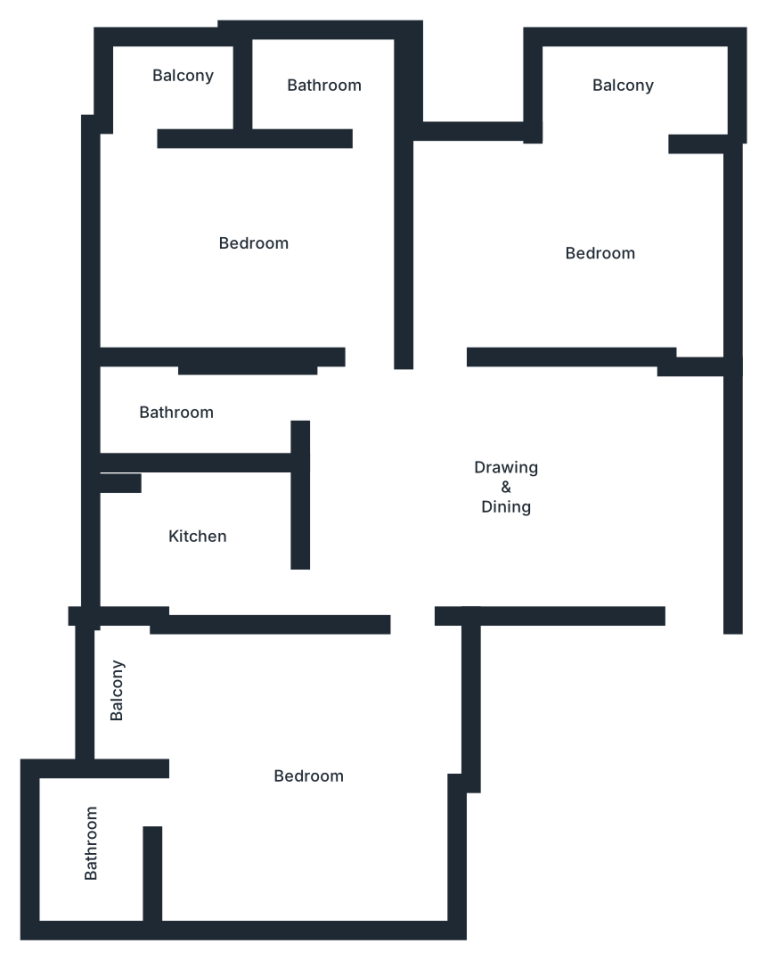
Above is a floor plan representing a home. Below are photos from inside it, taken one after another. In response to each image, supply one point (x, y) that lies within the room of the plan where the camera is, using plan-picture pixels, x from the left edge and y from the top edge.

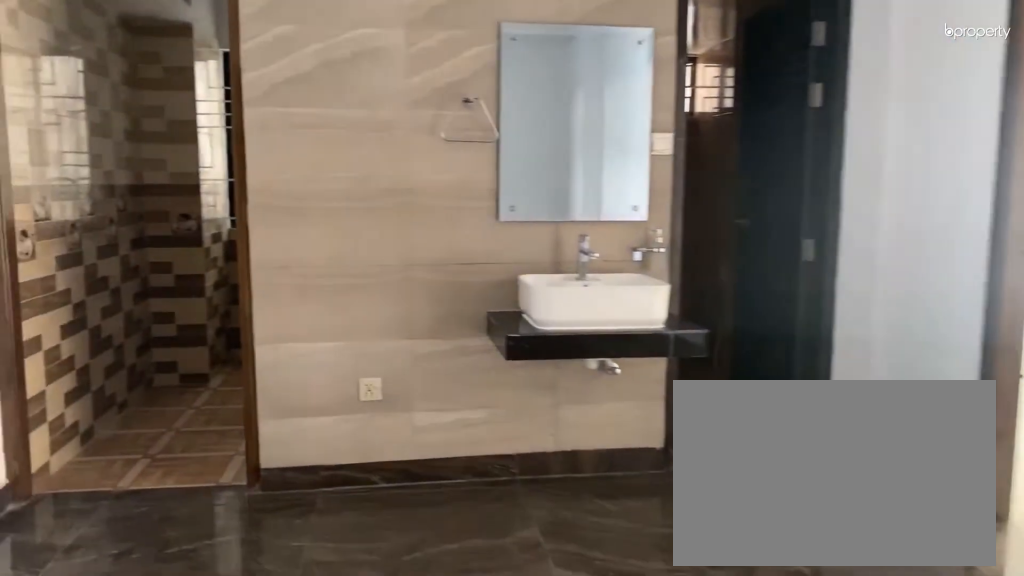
(509, 466)
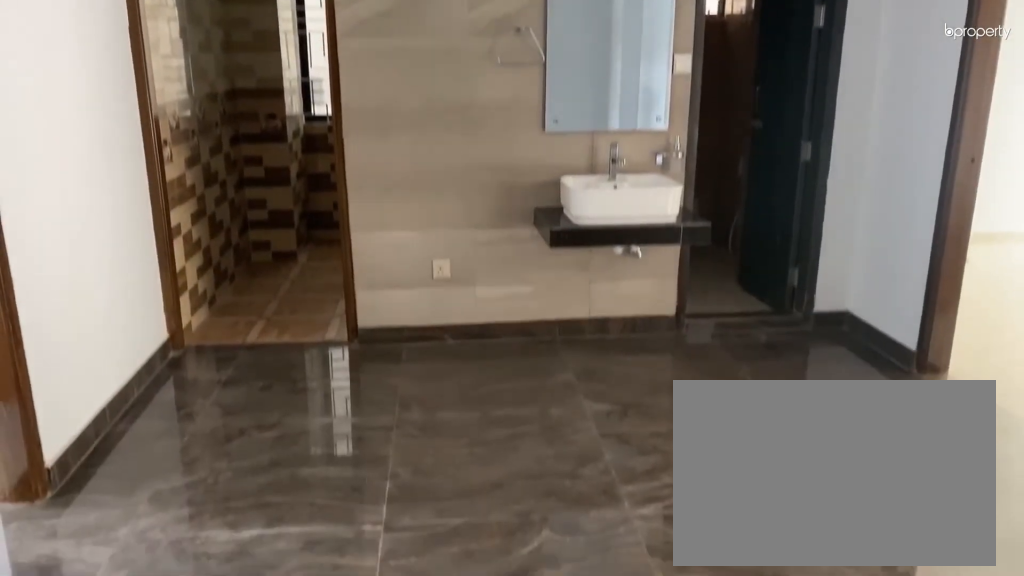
(509, 466)
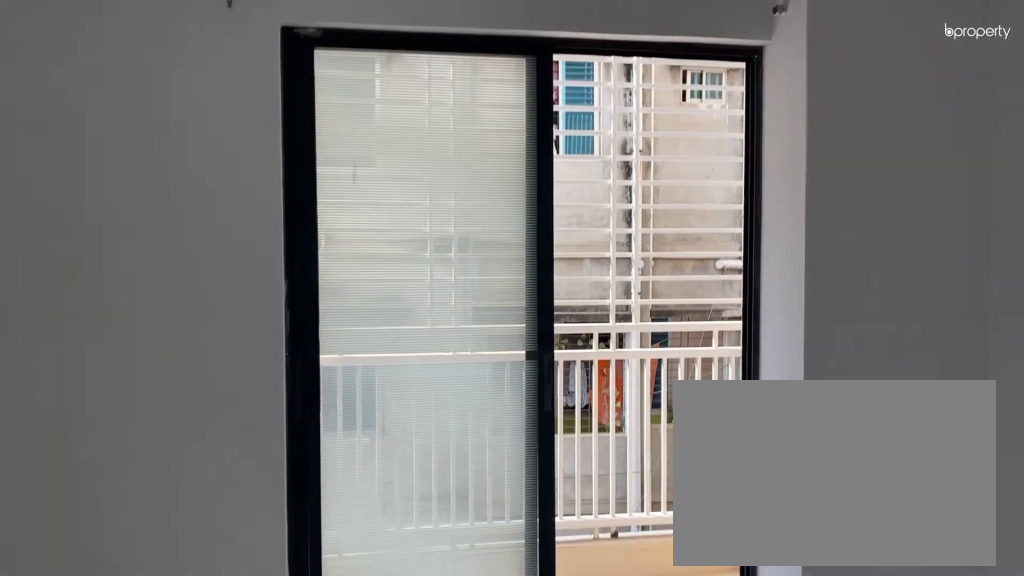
(606, 249)
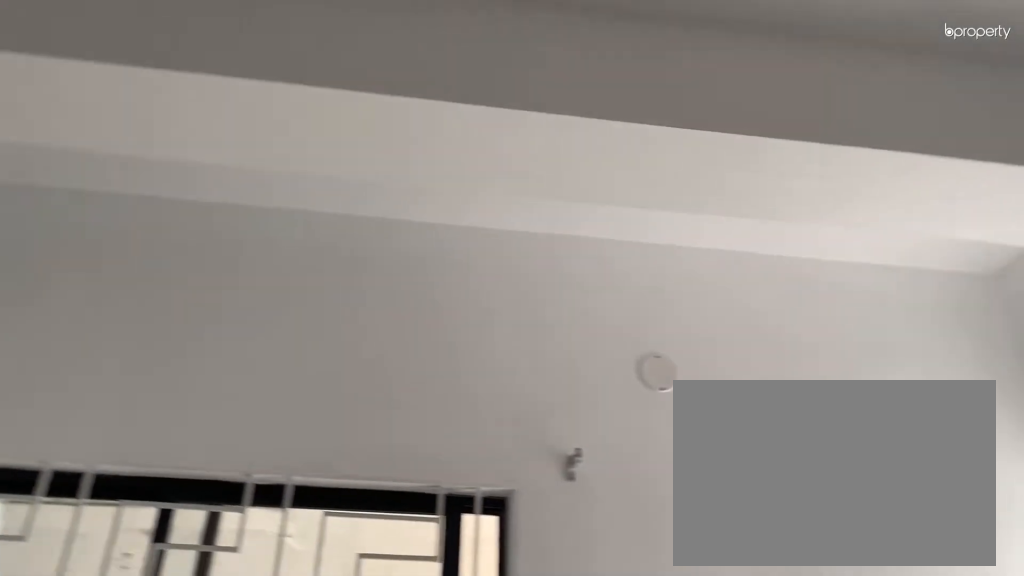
(262, 237)
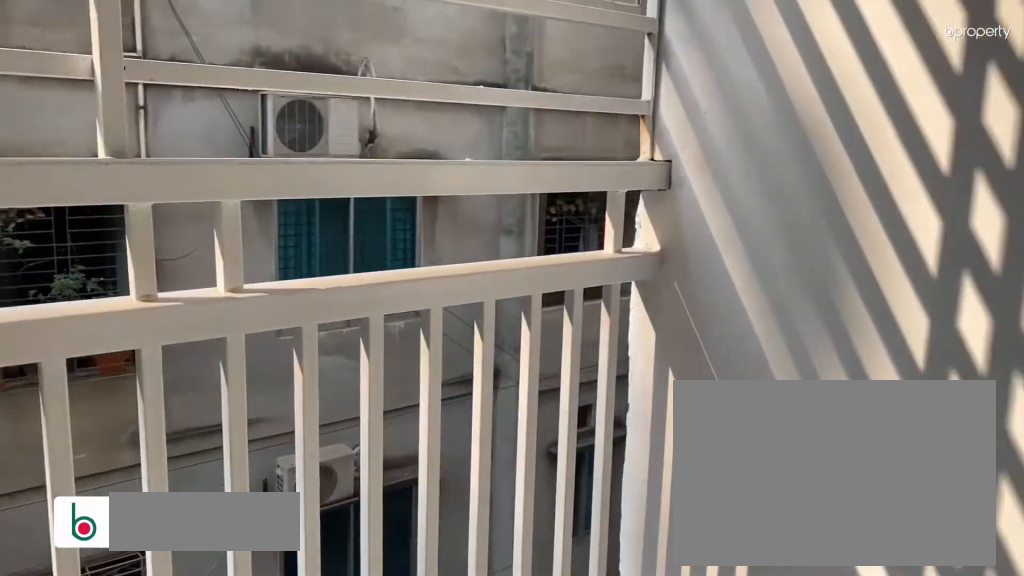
(180, 79)
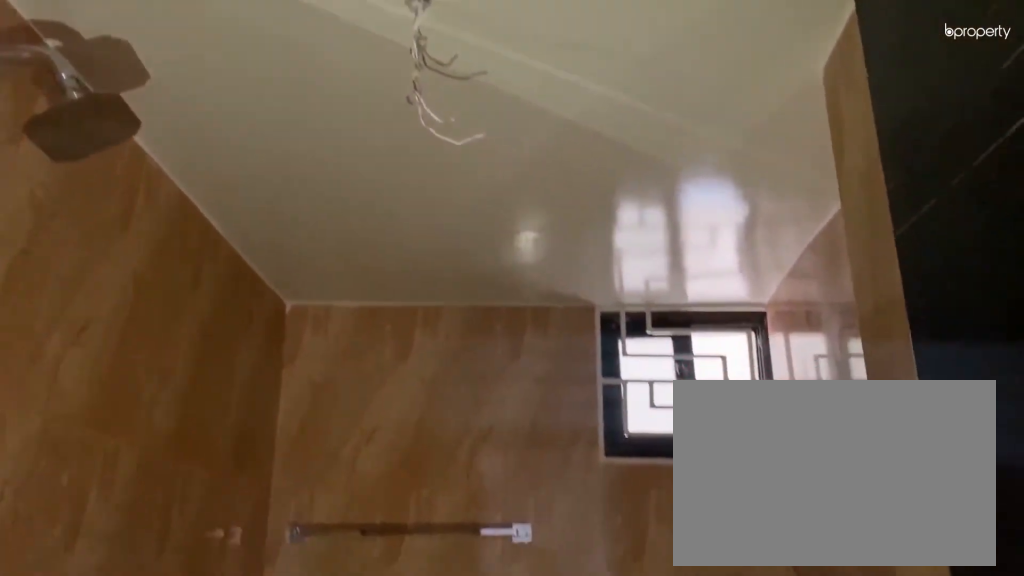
(196, 412)
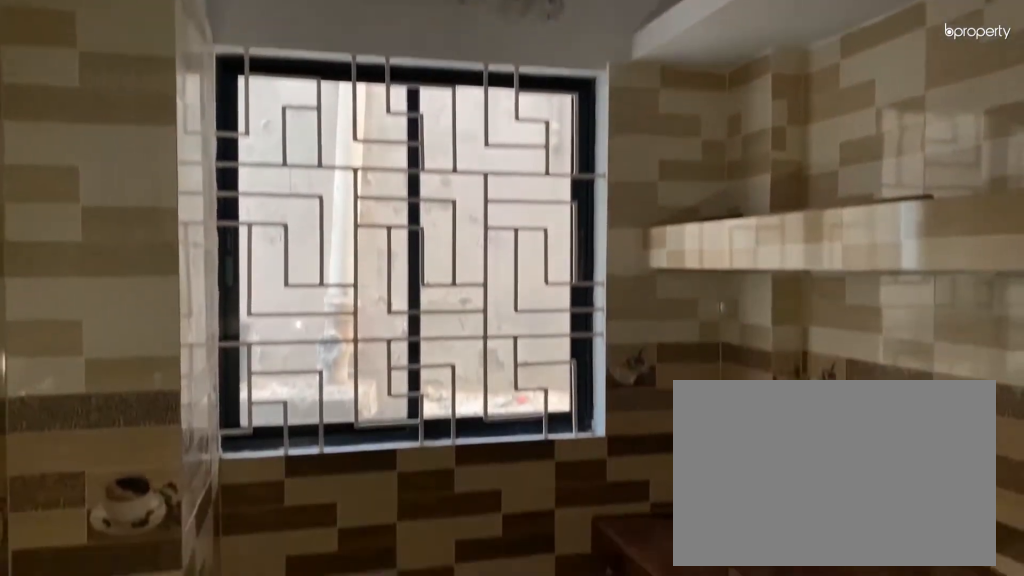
(196, 528)
